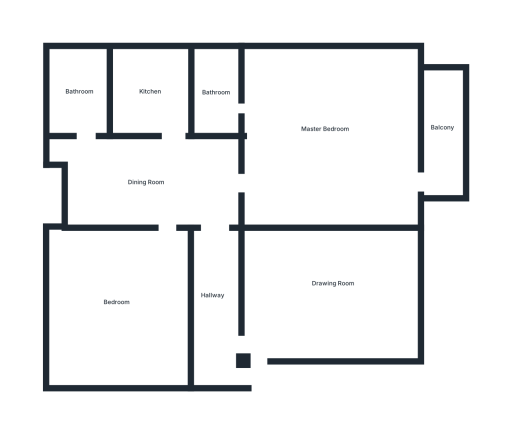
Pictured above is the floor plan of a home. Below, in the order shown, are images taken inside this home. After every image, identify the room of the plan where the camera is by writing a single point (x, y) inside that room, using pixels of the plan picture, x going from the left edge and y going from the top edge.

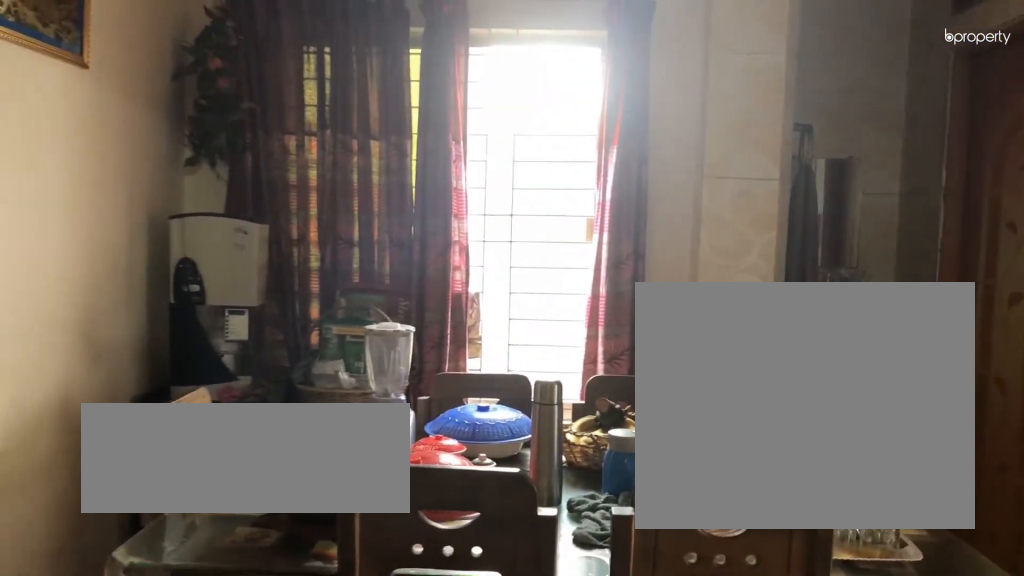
(145, 179)
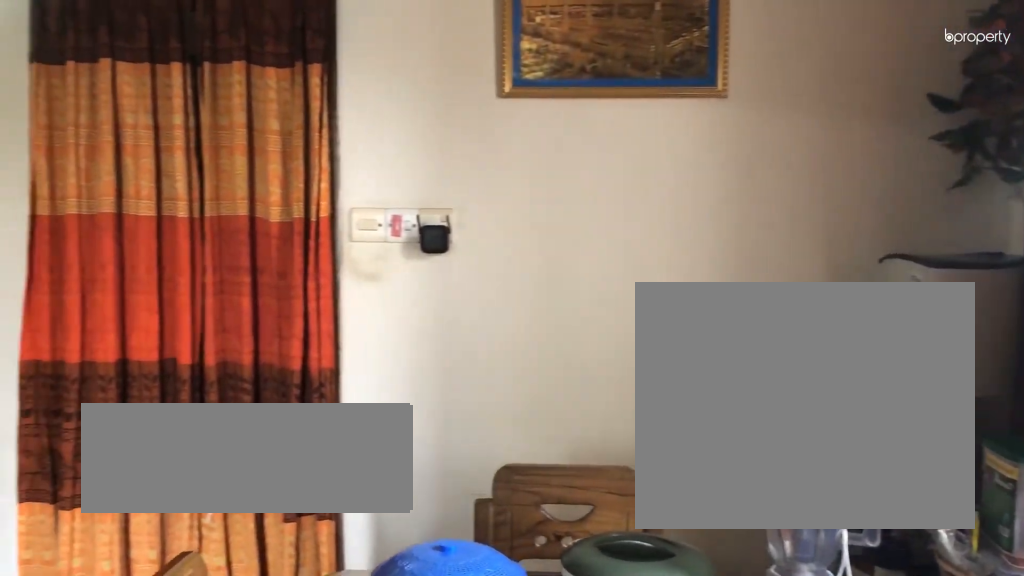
(145, 179)
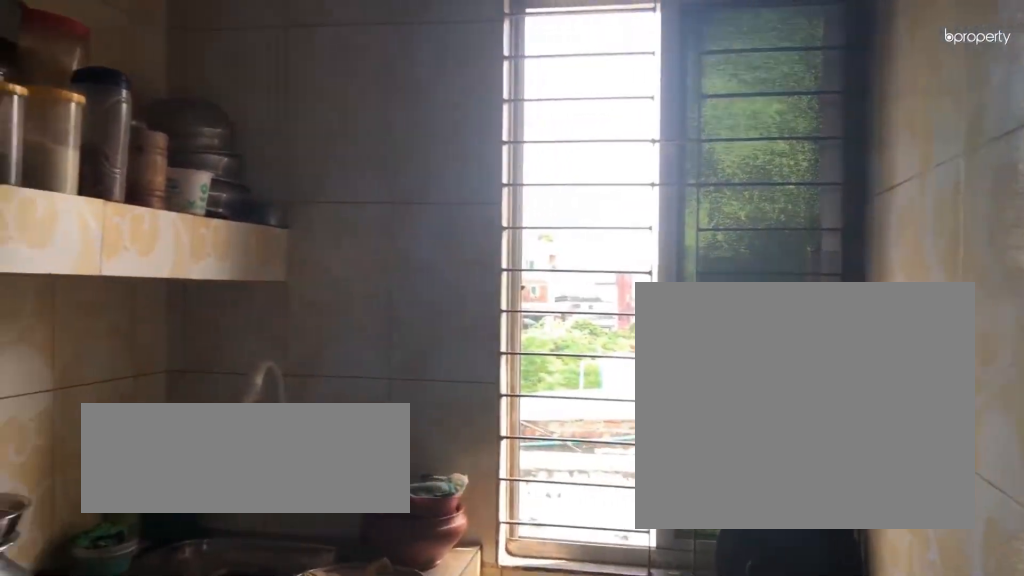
(150, 90)
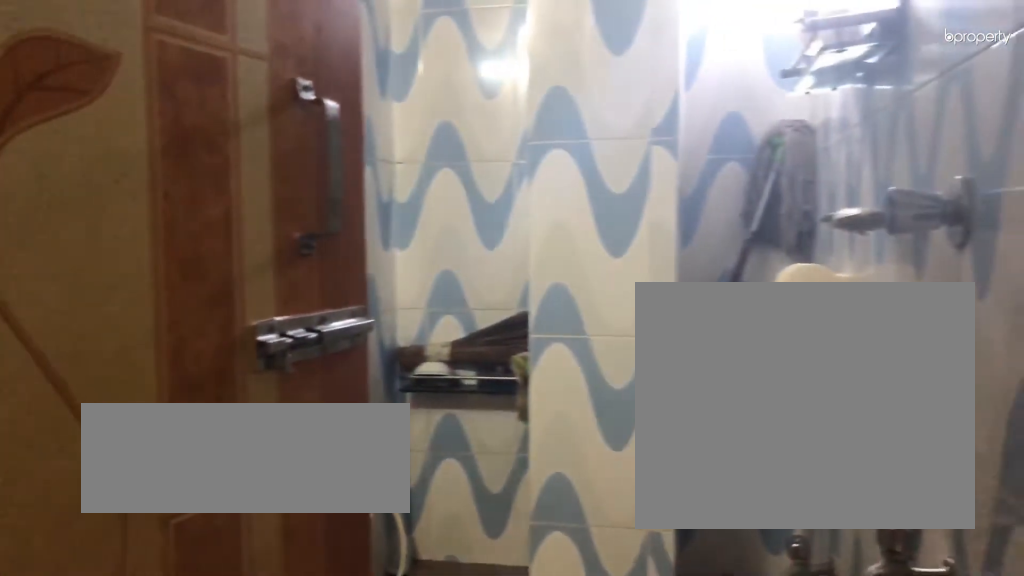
(79, 90)
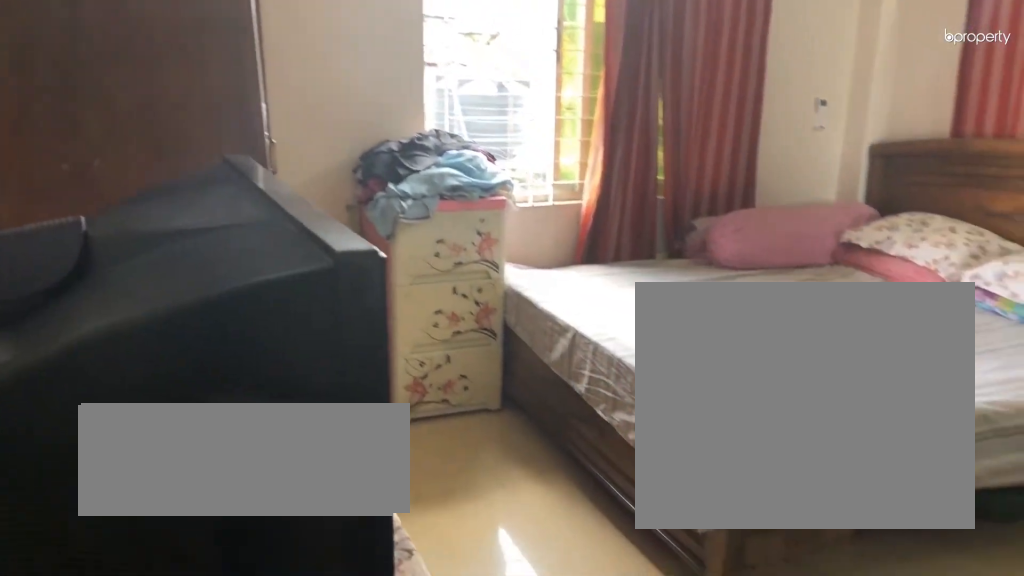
(324, 127)
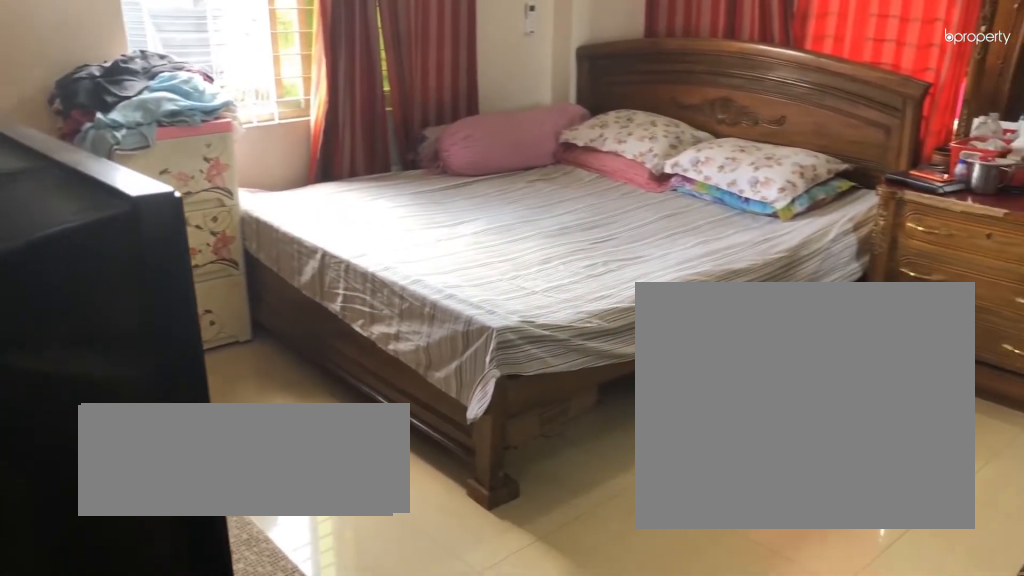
(324, 127)
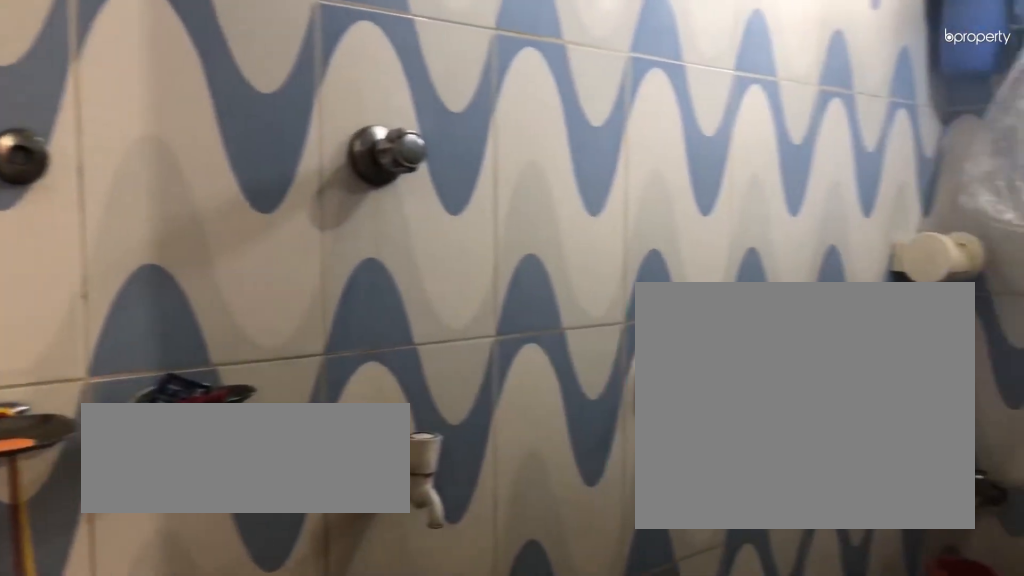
(217, 91)
